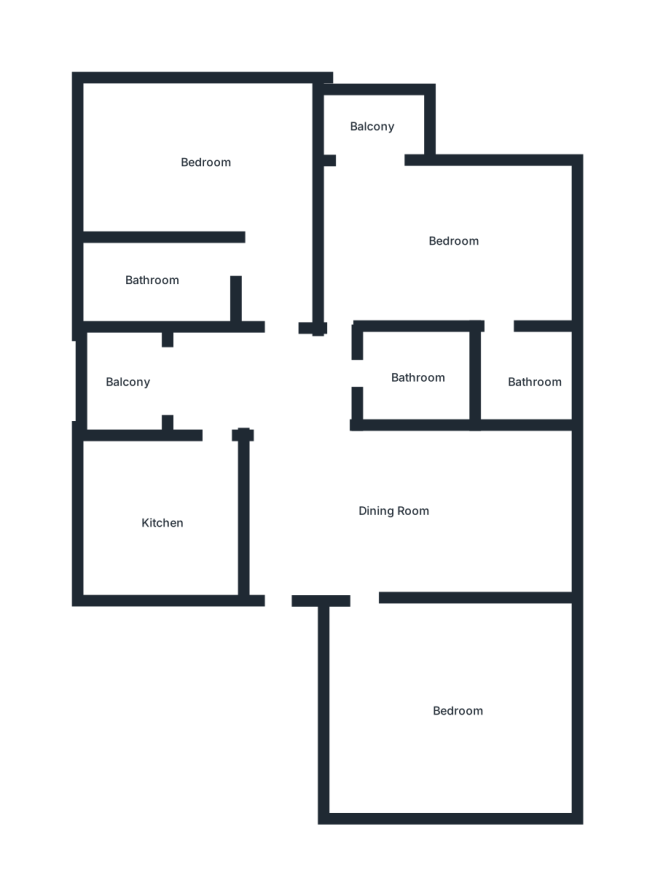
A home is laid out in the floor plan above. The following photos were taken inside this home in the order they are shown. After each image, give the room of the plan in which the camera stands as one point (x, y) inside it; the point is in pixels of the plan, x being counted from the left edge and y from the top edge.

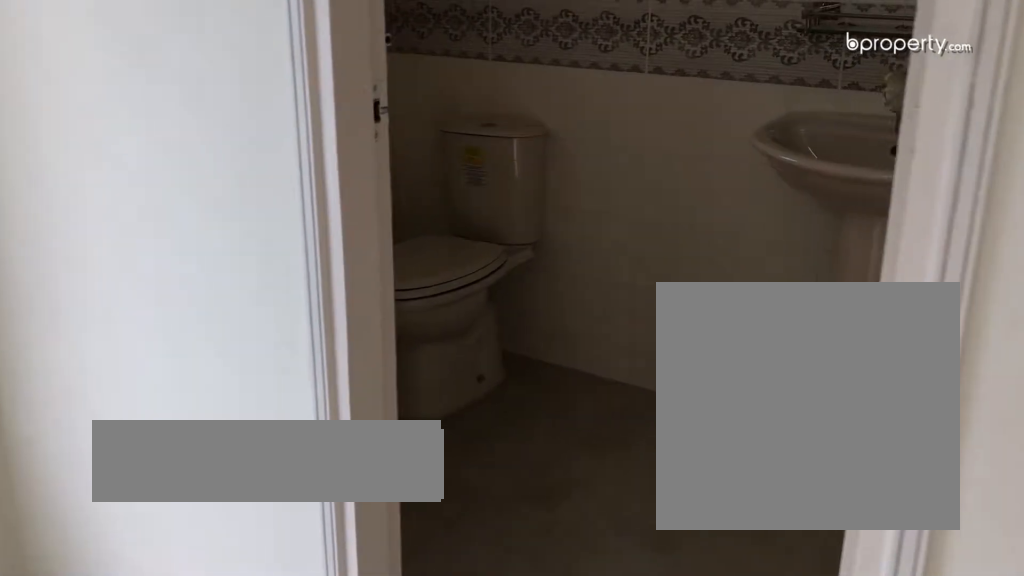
(531, 378)
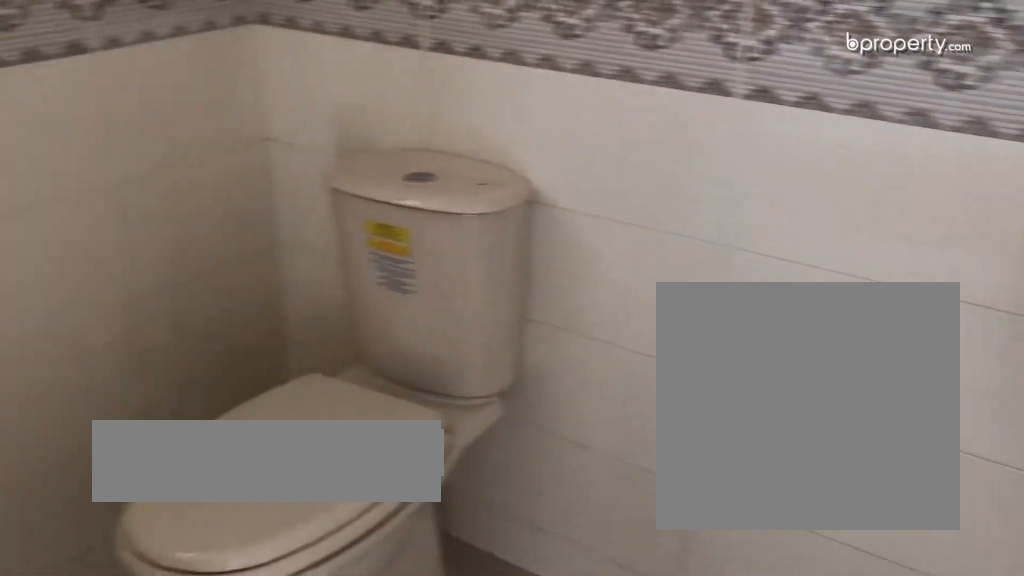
(531, 378)
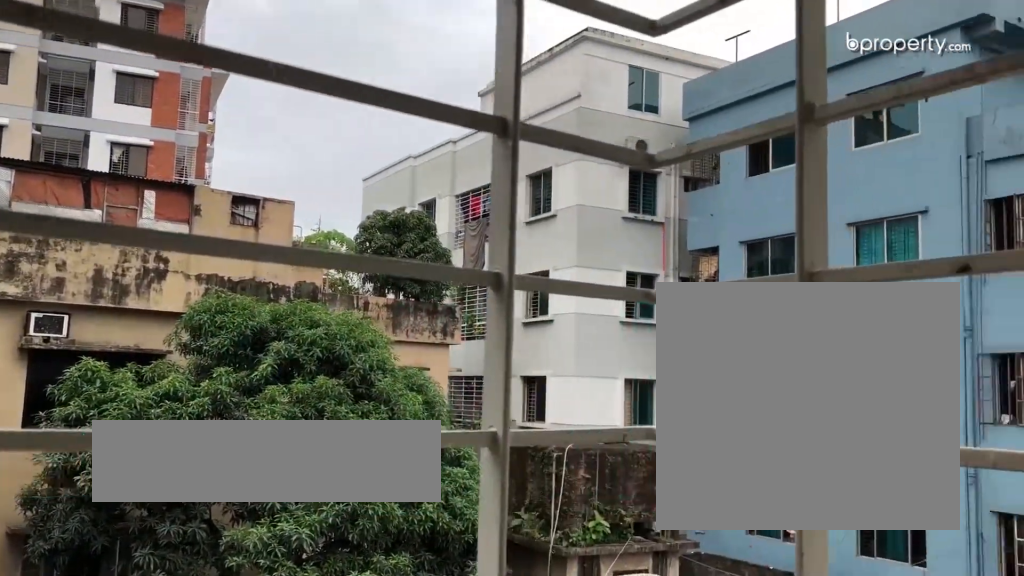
(375, 125)
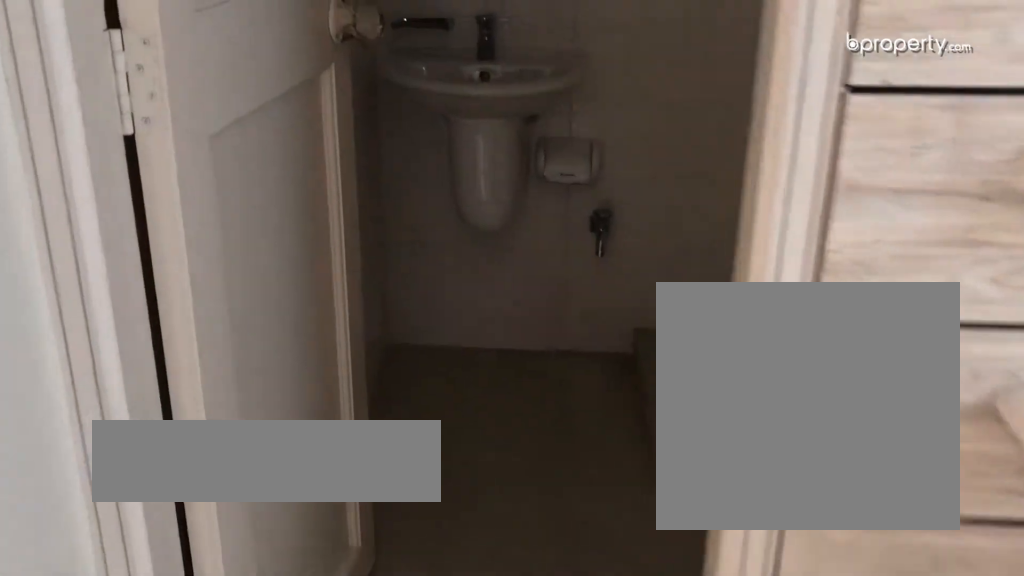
(418, 376)
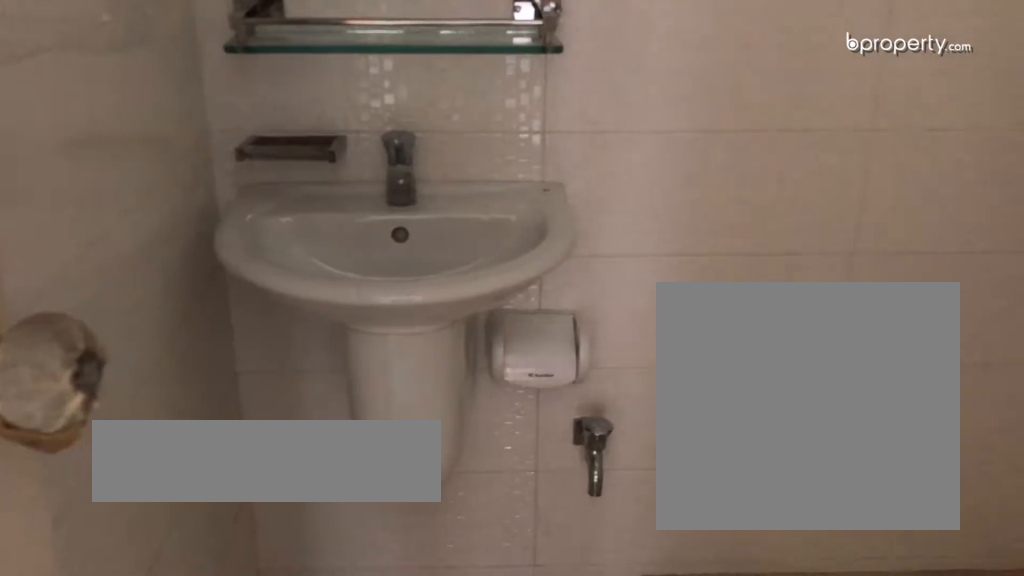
(418, 376)
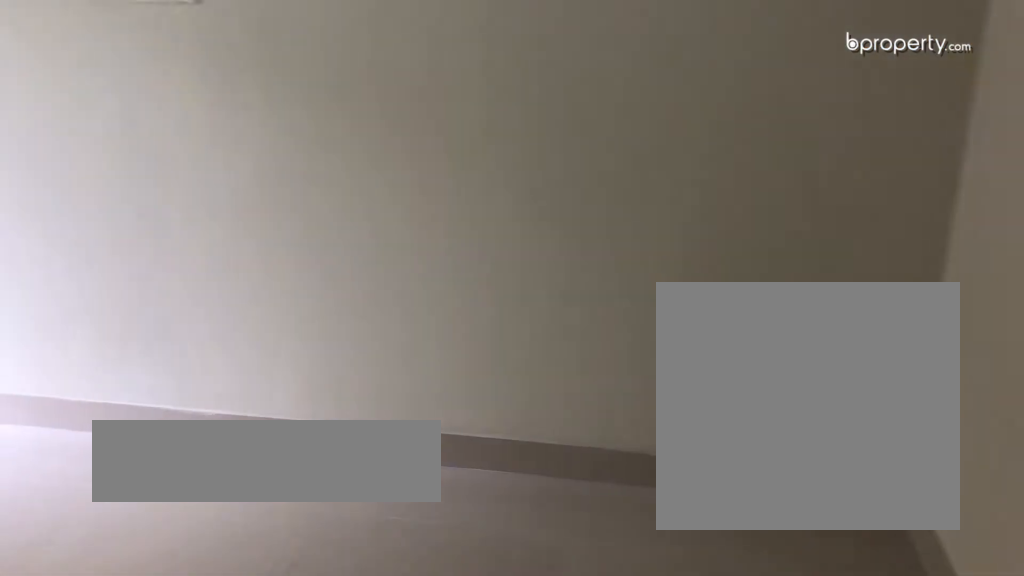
(461, 710)
